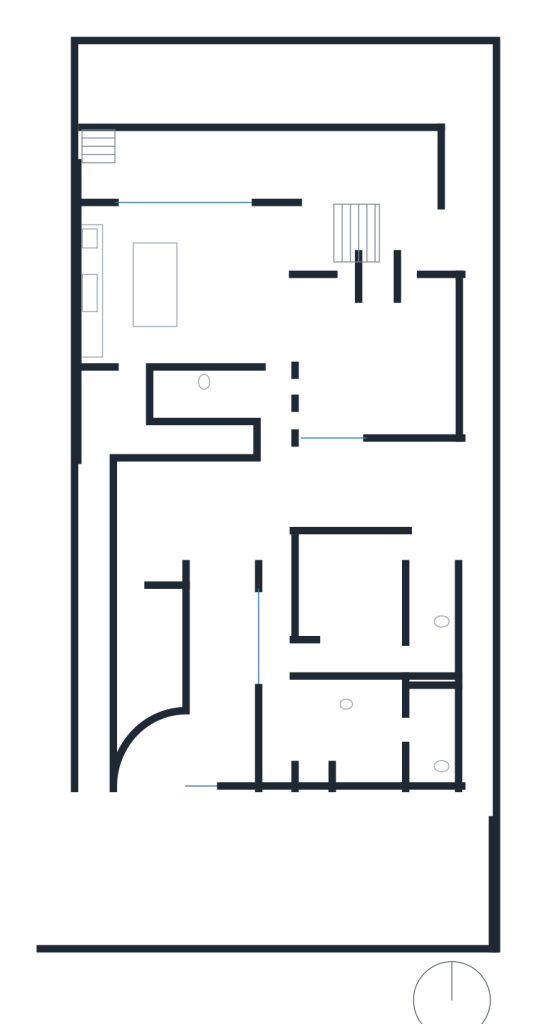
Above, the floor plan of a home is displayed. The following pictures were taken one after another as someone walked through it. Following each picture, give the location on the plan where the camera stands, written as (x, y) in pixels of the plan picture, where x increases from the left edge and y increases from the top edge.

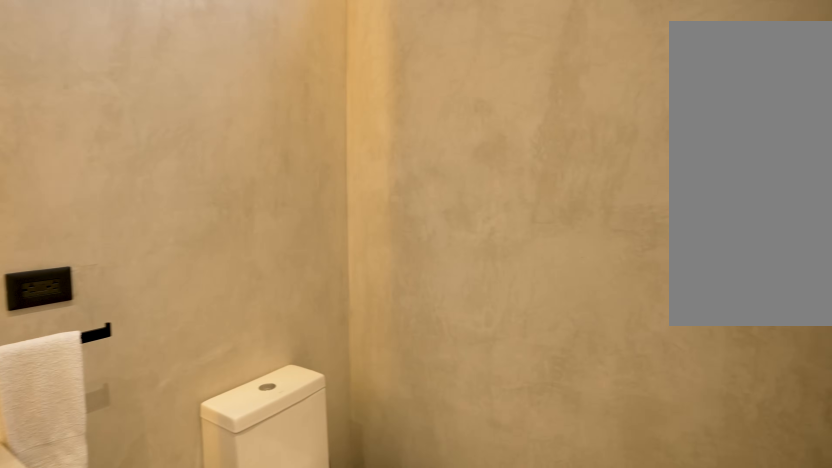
(403, 731)
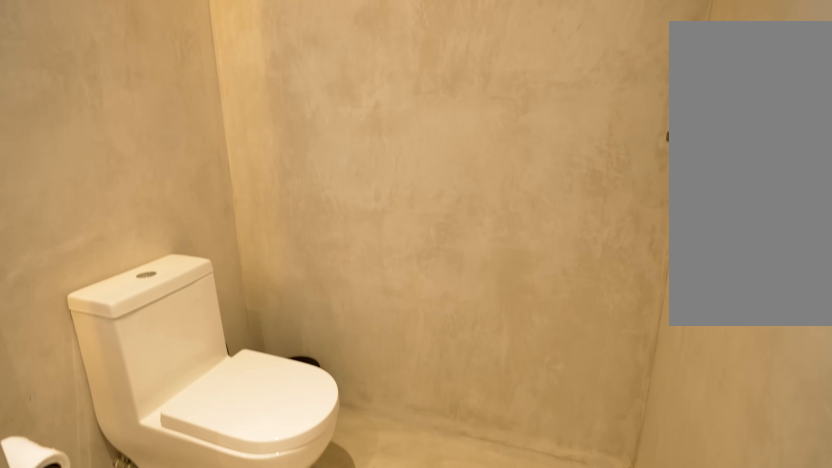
(404, 731)
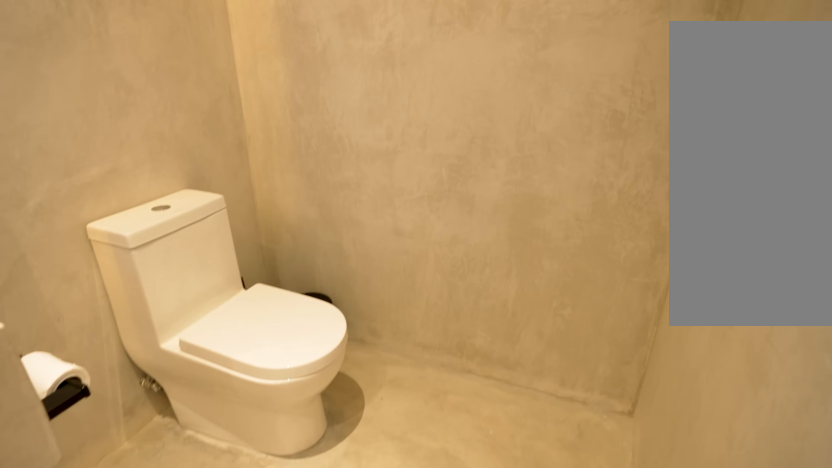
(404, 731)
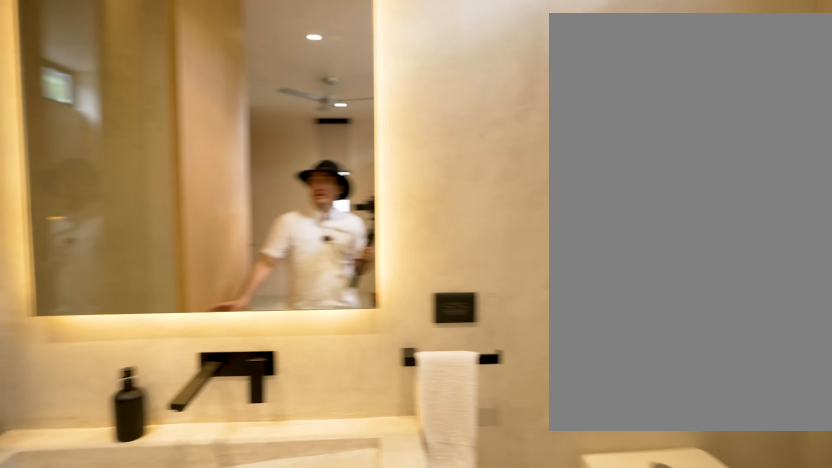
(404, 730)
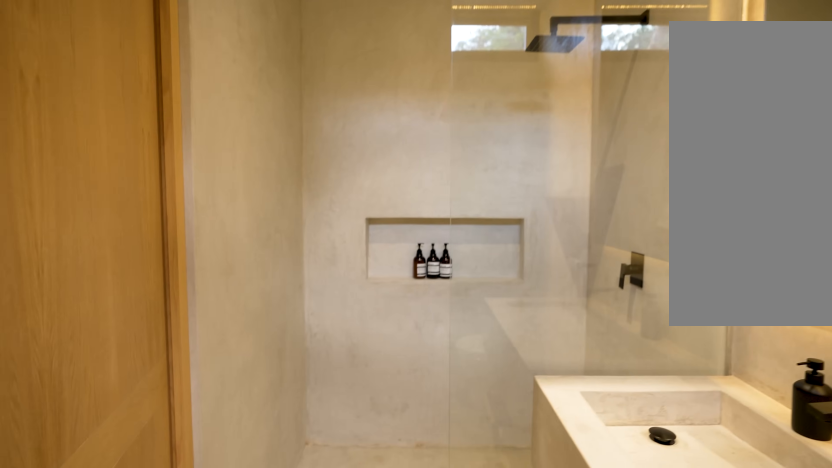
(419, 756)
